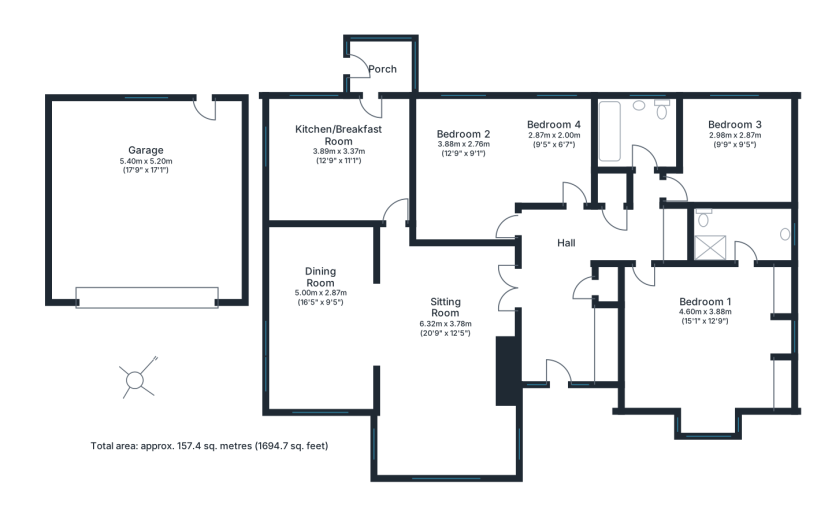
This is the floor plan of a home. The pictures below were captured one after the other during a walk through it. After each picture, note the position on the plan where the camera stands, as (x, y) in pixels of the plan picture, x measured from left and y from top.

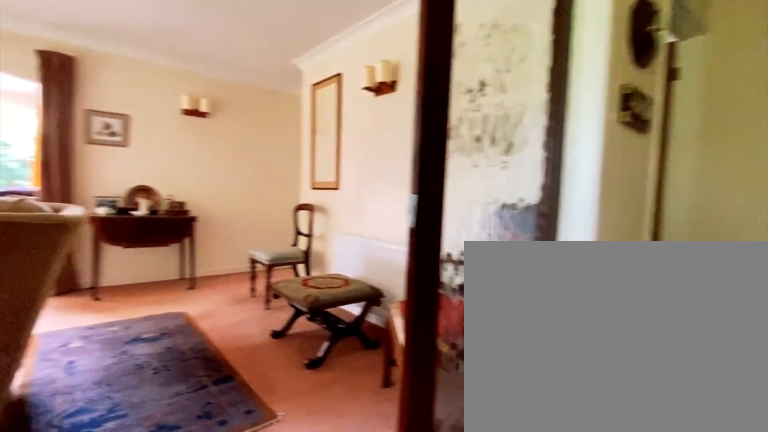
(548, 290)
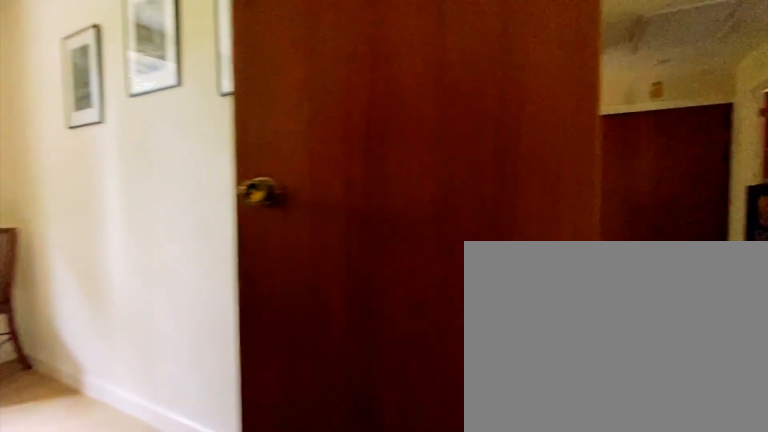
(491, 212)
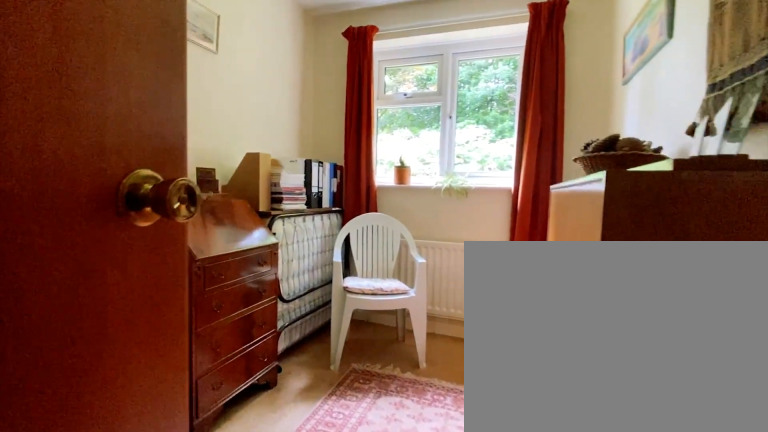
(559, 182)
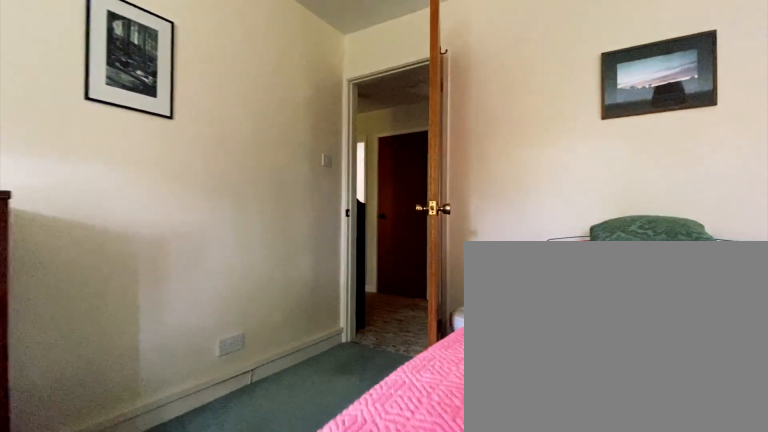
(664, 317)
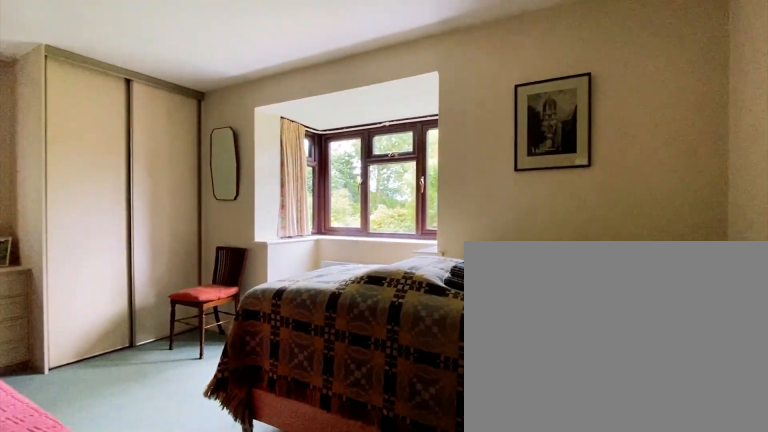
(708, 362)
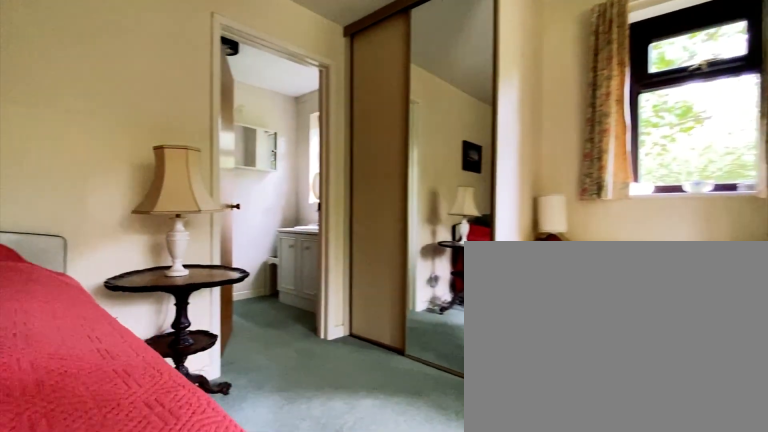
(708, 362)
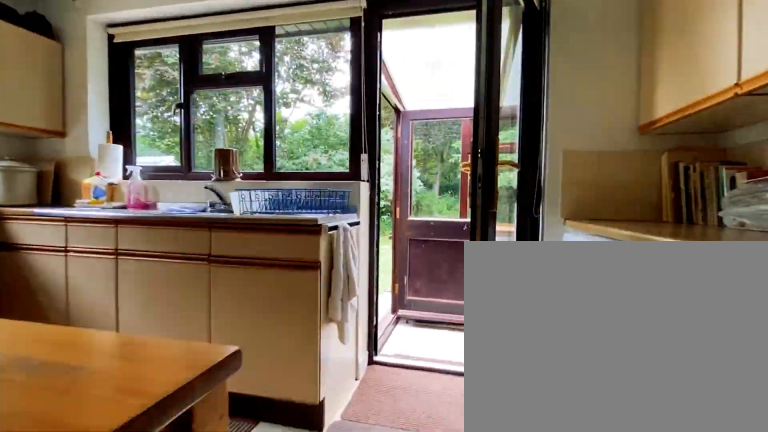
(378, 180)
